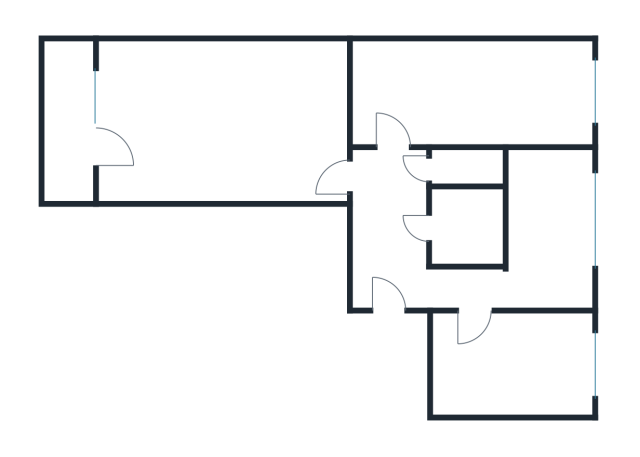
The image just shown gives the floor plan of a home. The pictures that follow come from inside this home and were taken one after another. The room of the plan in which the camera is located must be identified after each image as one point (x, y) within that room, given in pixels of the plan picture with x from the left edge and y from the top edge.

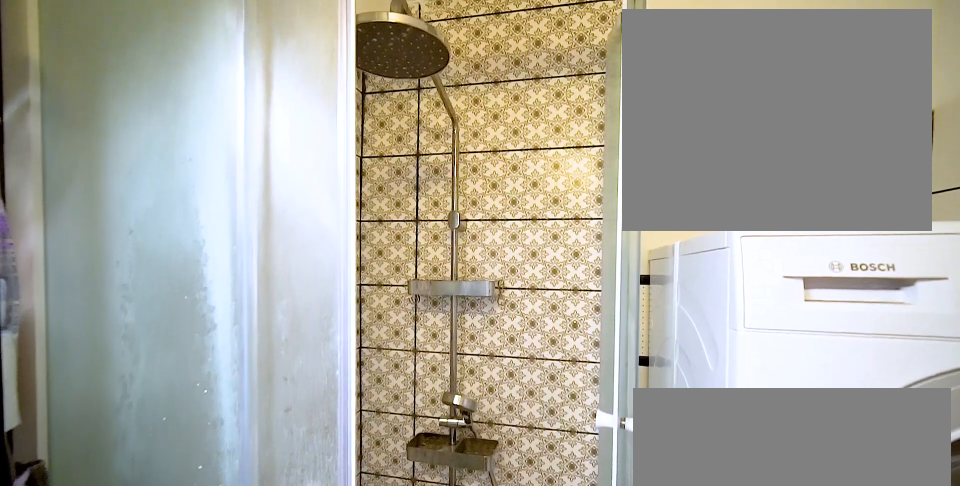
(466, 227)
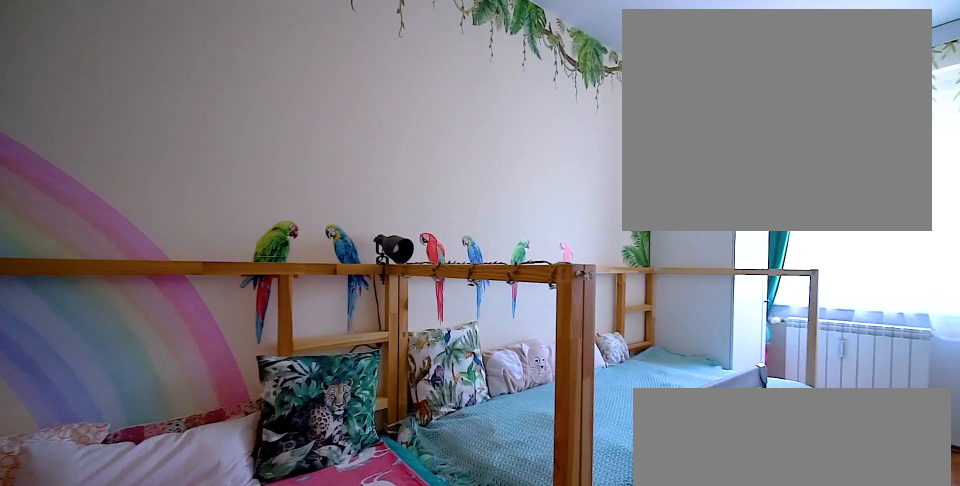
(487, 94)
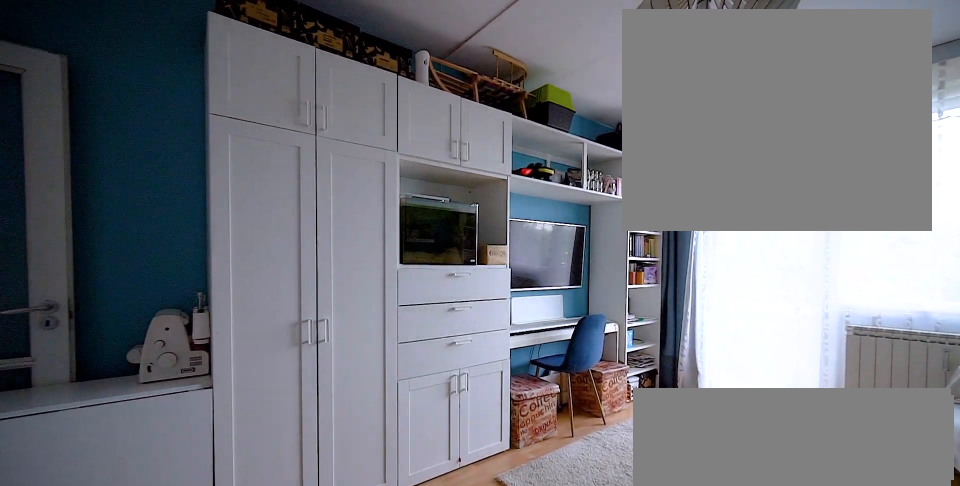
(228, 122)
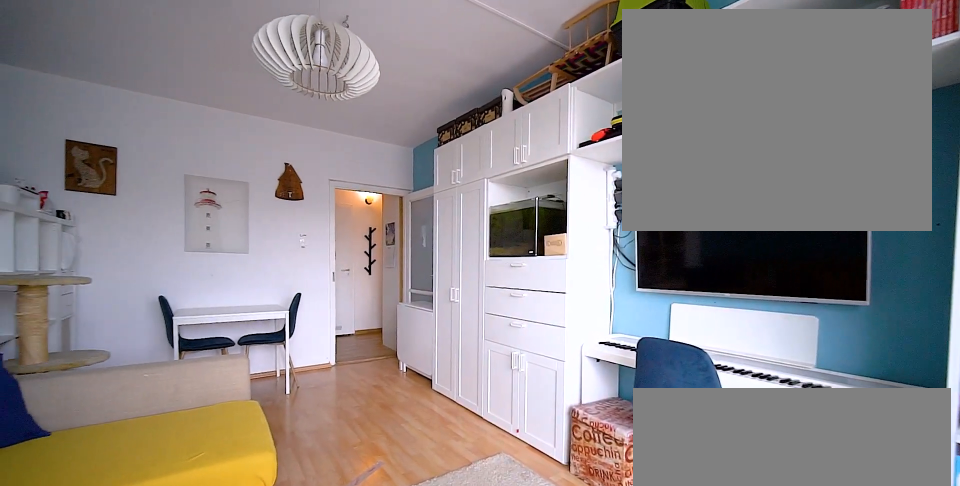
(228, 122)
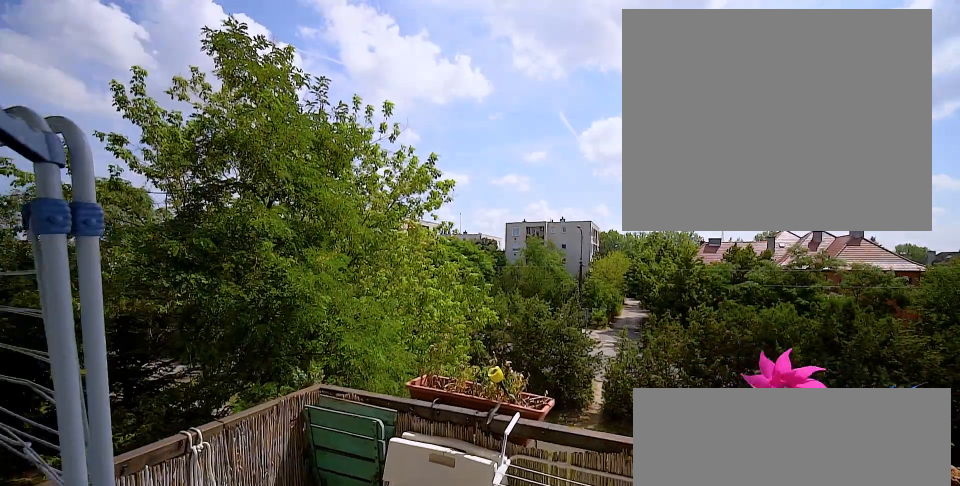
(70, 122)
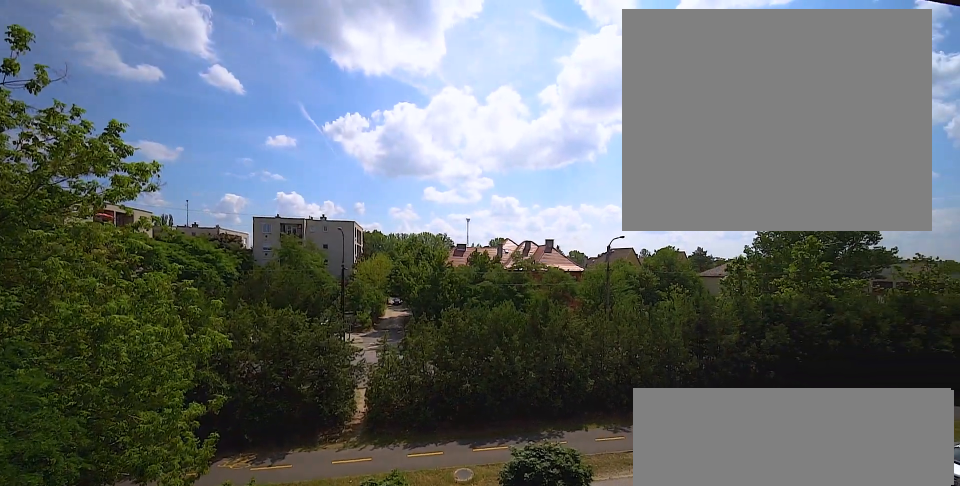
(70, 122)
